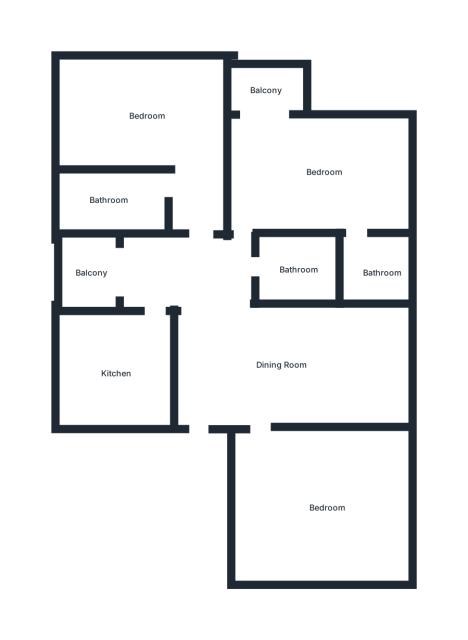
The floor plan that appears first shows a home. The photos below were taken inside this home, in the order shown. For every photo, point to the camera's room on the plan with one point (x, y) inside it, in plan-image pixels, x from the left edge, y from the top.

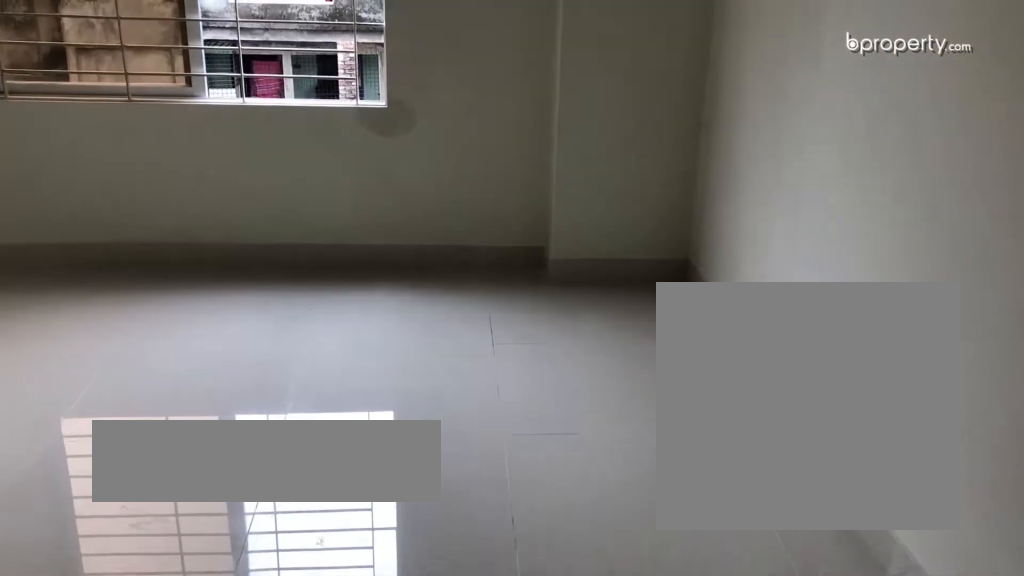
(148, 116)
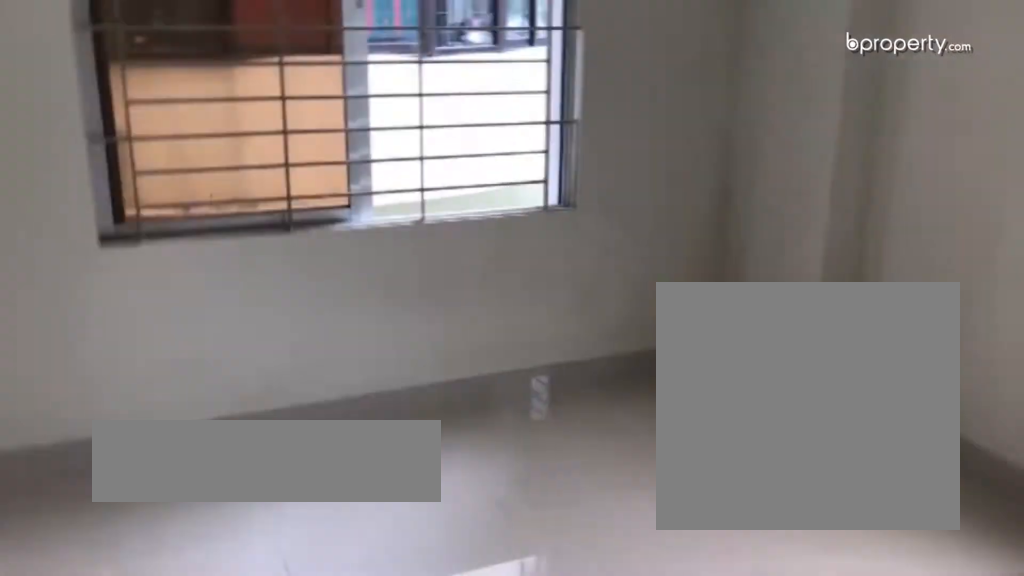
(148, 116)
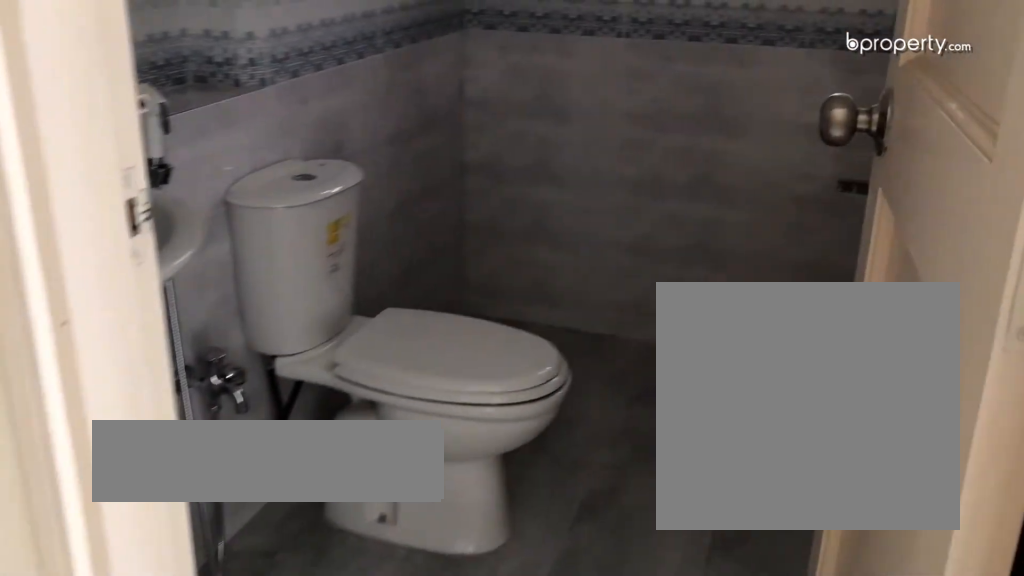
(108, 195)
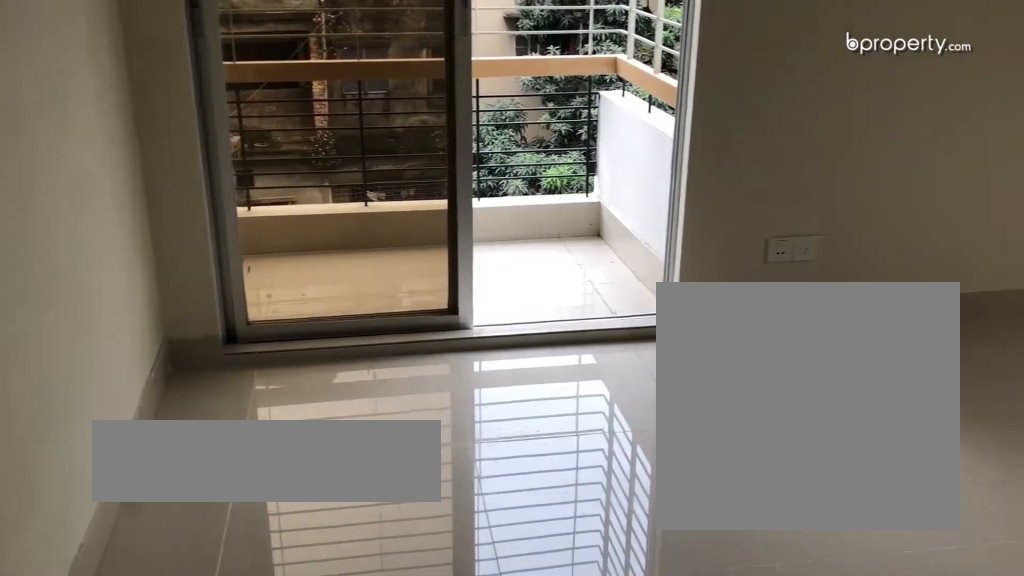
(324, 173)
